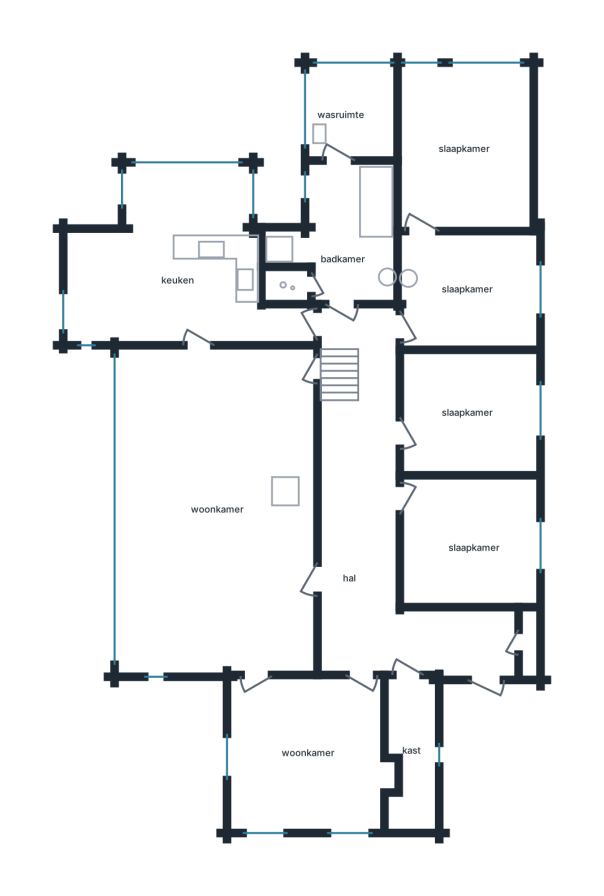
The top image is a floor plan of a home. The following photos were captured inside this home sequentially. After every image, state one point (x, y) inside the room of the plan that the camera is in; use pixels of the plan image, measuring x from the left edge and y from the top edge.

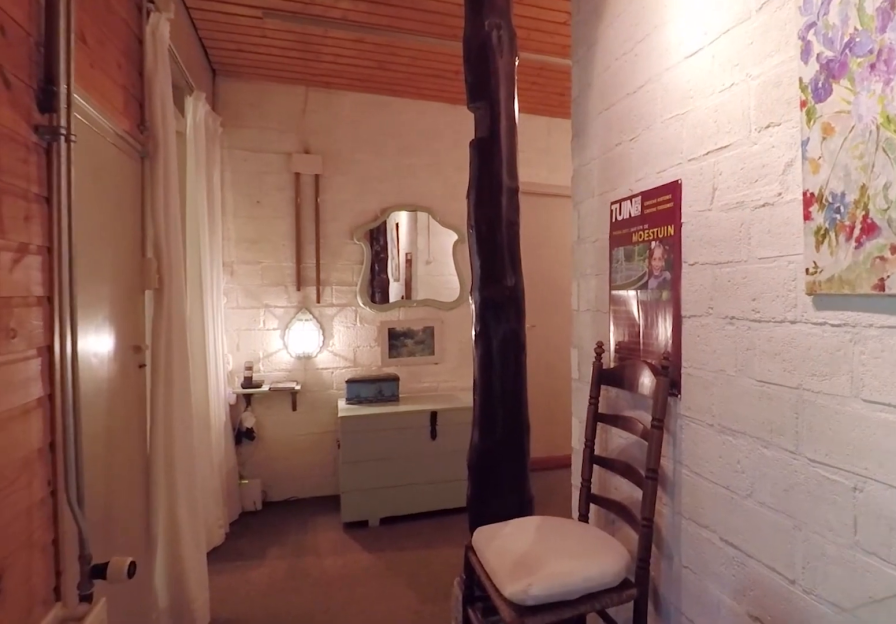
(382, 530)
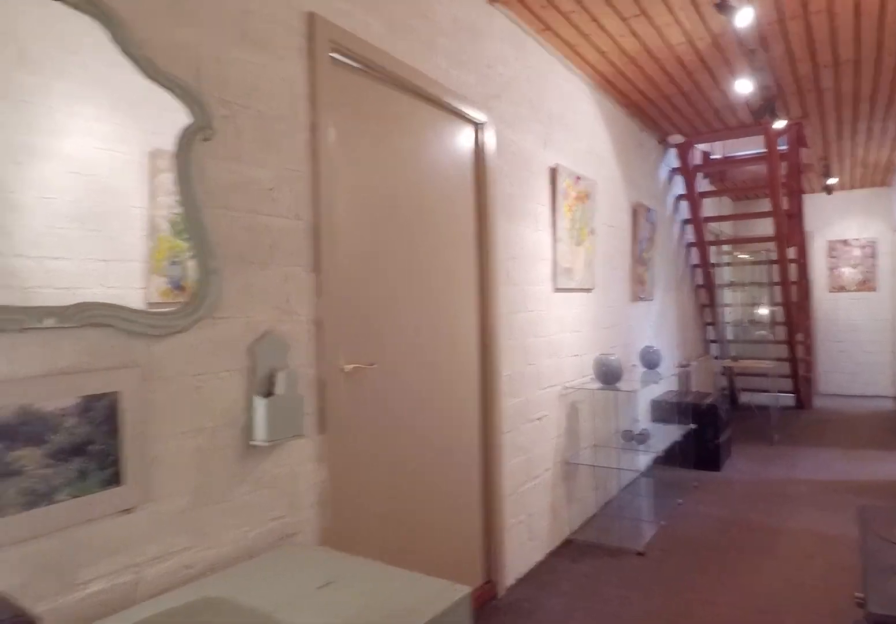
(382, 530)
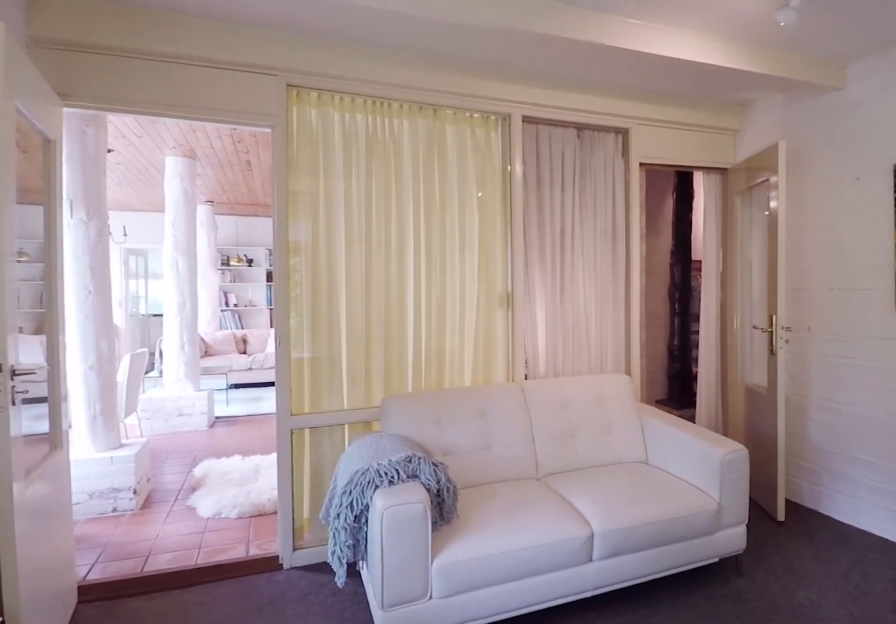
(308, 752)
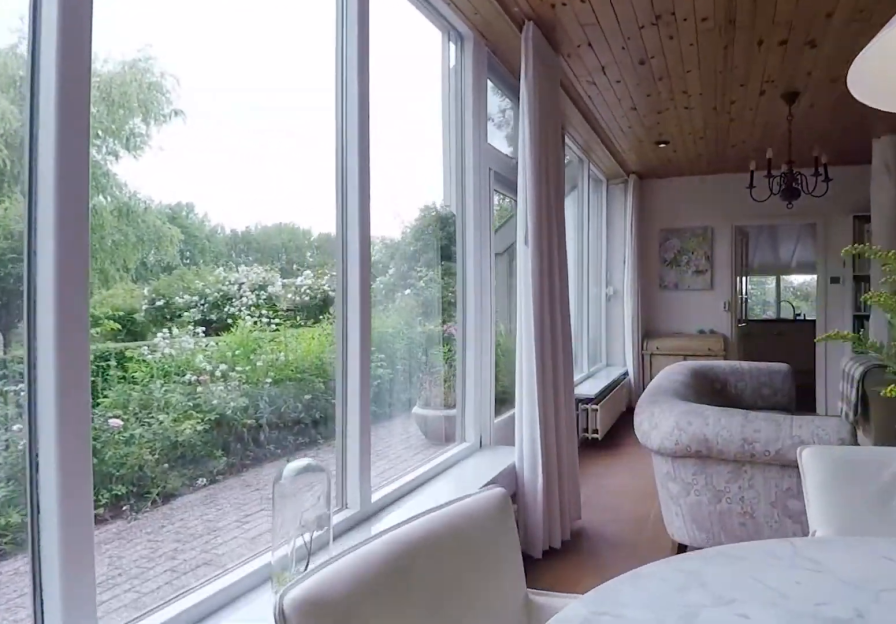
(218, 510)
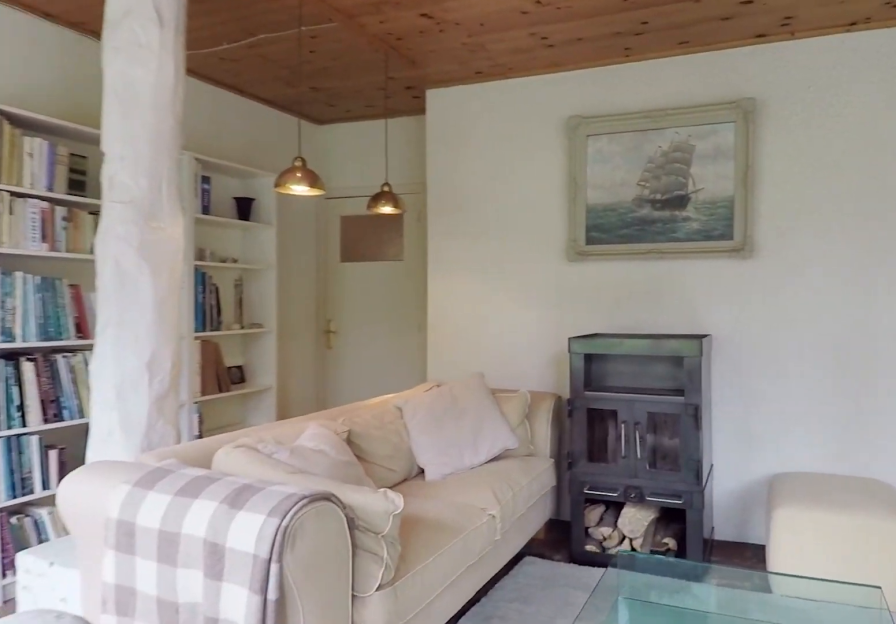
(218, 510)
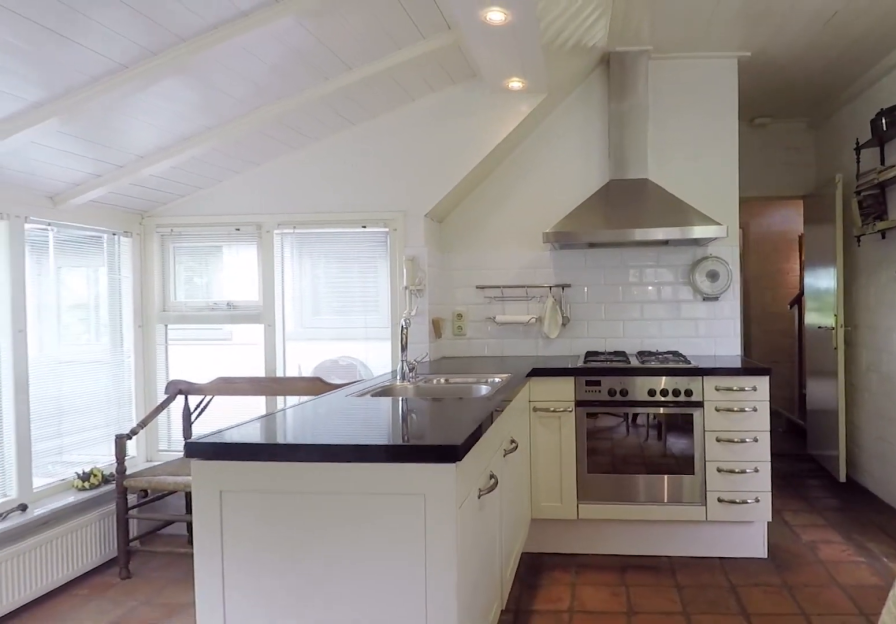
(179, 266)
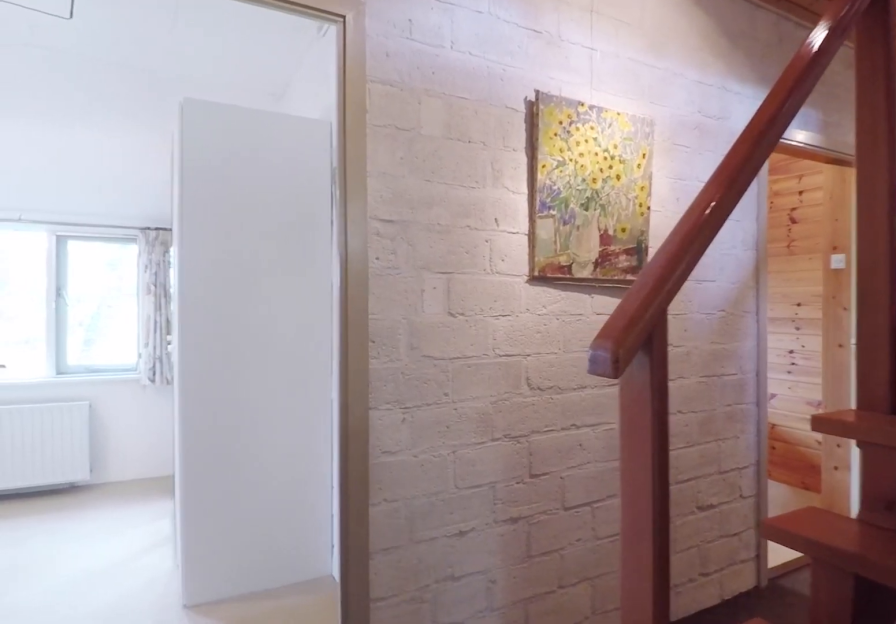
(382, 530)
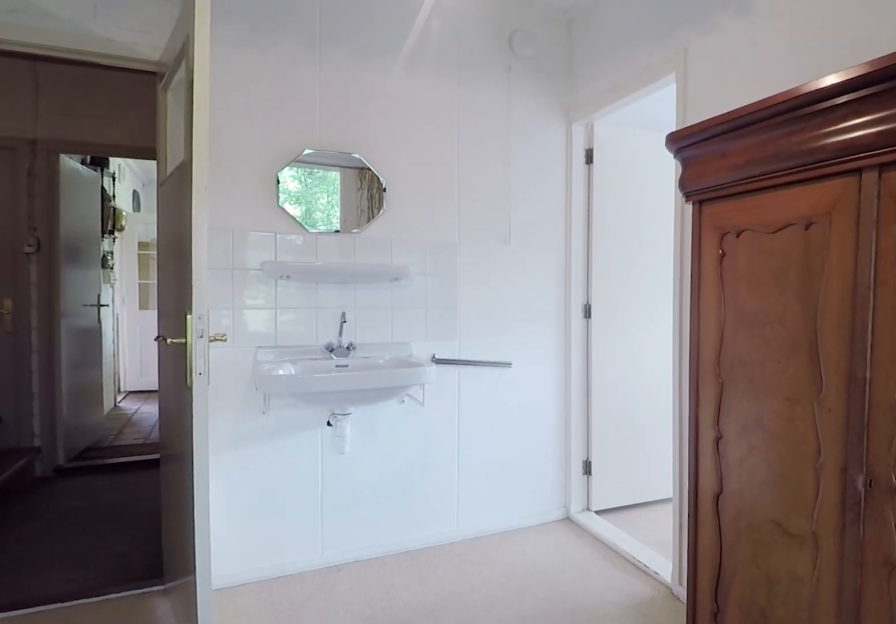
(467, 290)
